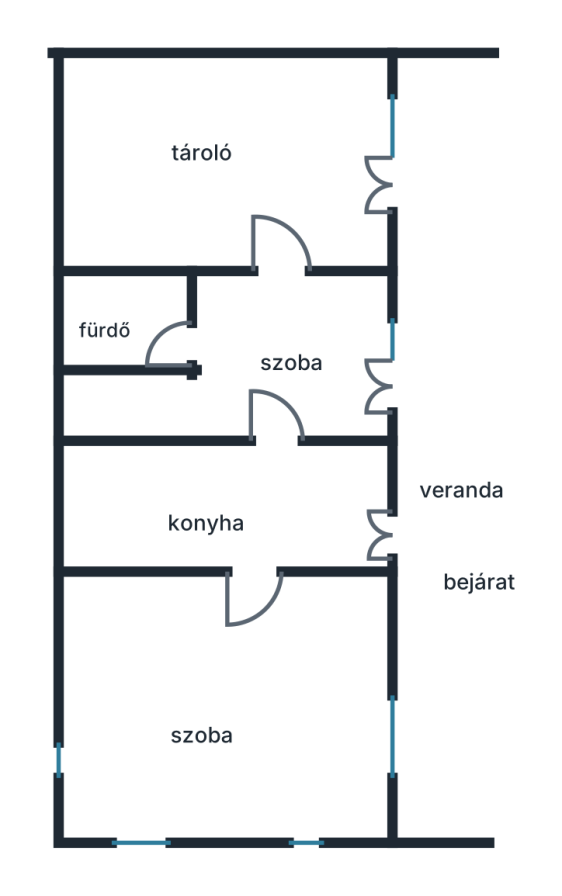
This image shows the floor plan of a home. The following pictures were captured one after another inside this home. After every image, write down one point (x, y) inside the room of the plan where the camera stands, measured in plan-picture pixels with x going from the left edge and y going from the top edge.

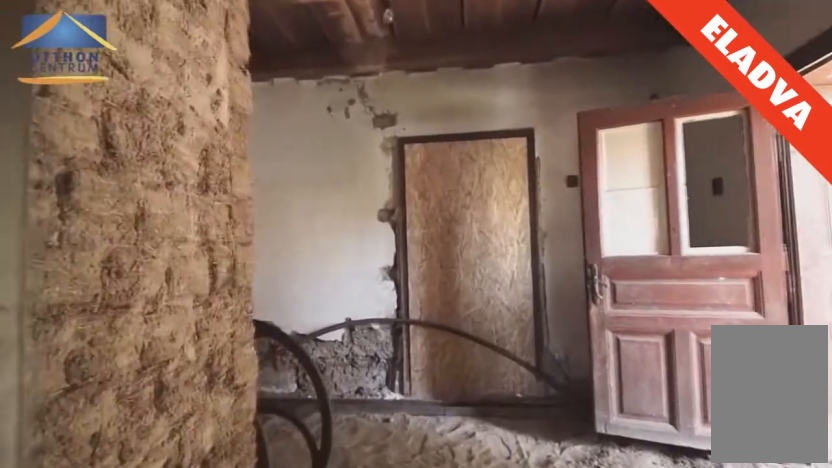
(242, 569)
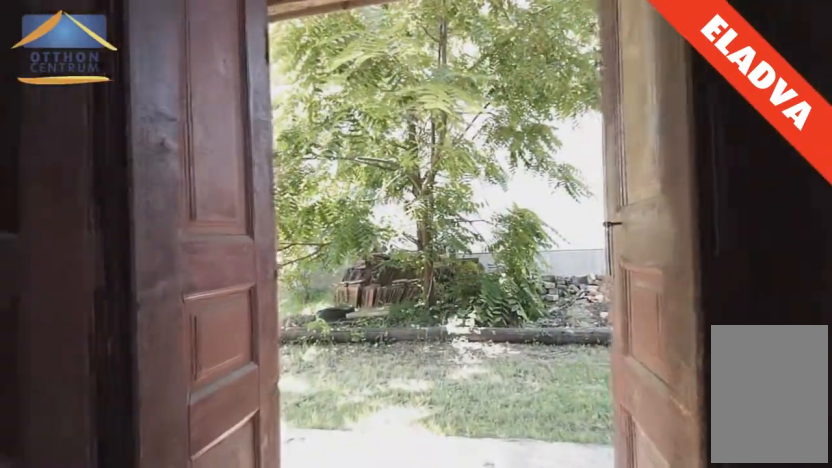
(289, 502)
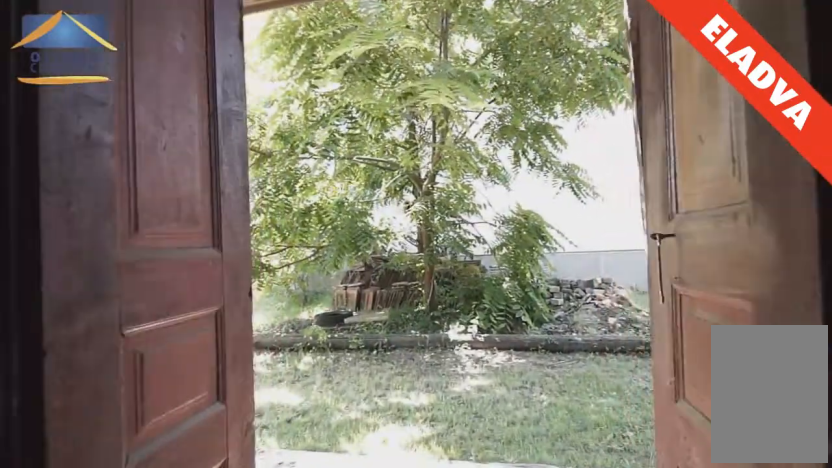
(317, 502)
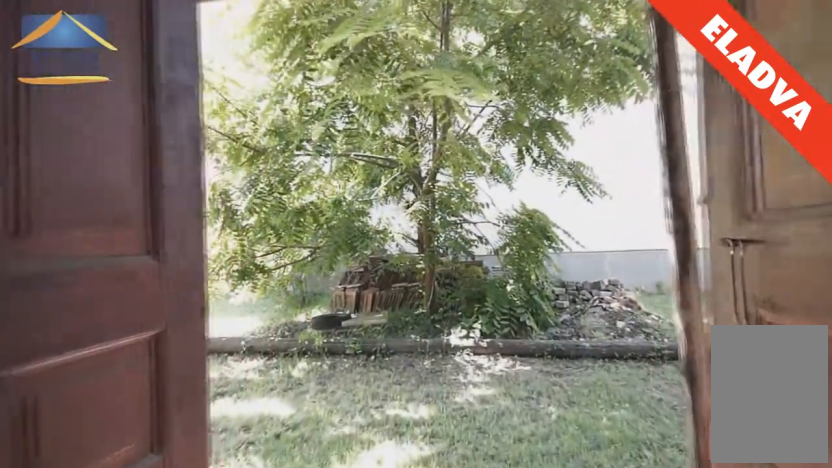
(339, 502)
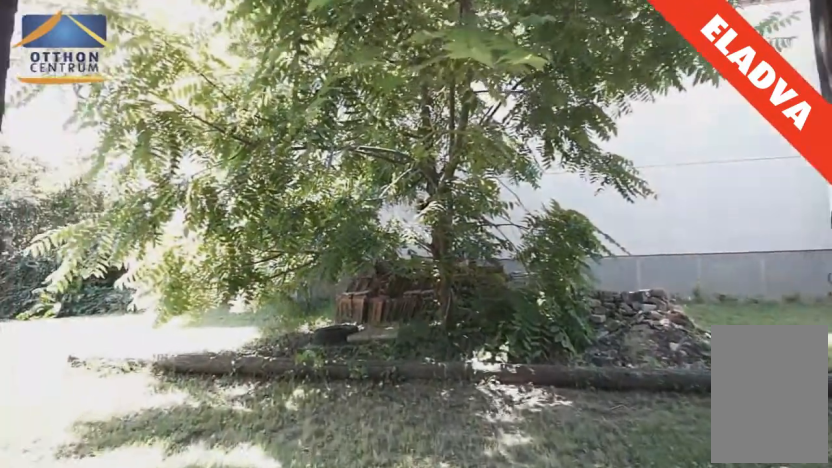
(423, 517)
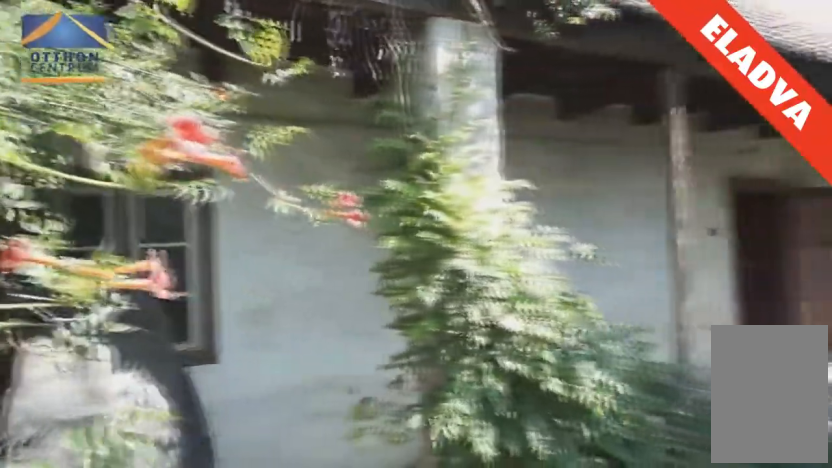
(441, 520)
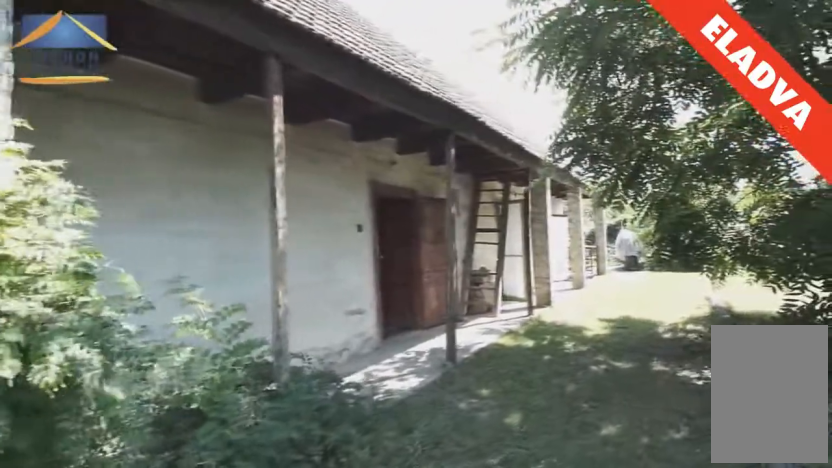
(442, 519)
